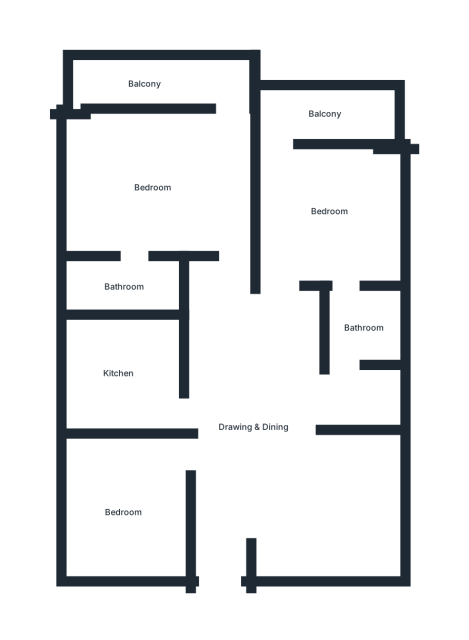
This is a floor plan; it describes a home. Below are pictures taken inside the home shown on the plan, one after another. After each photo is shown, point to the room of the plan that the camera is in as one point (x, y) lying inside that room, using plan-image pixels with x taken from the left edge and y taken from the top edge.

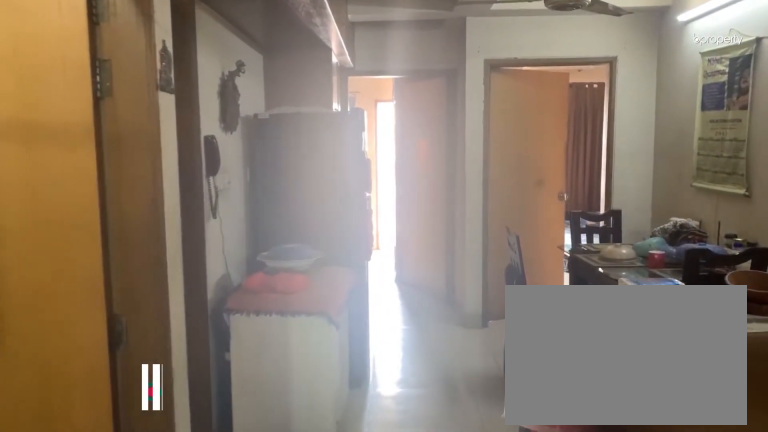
(226, 526)
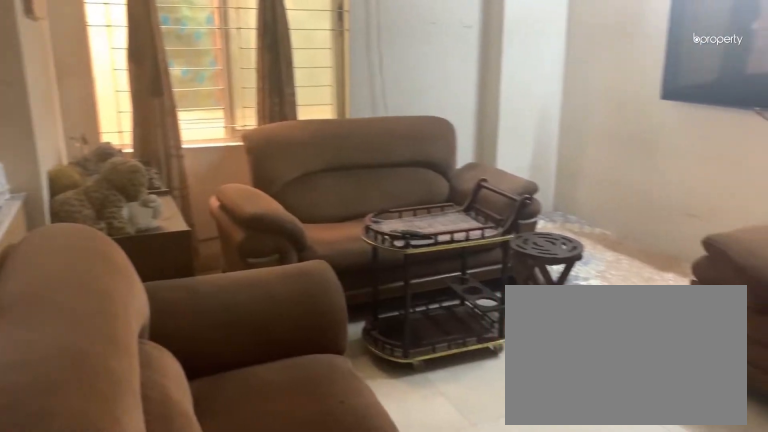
(296, 475)
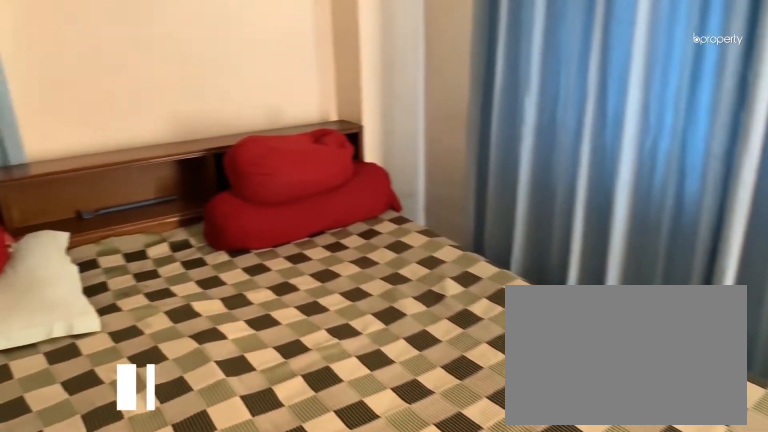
(157, 180)
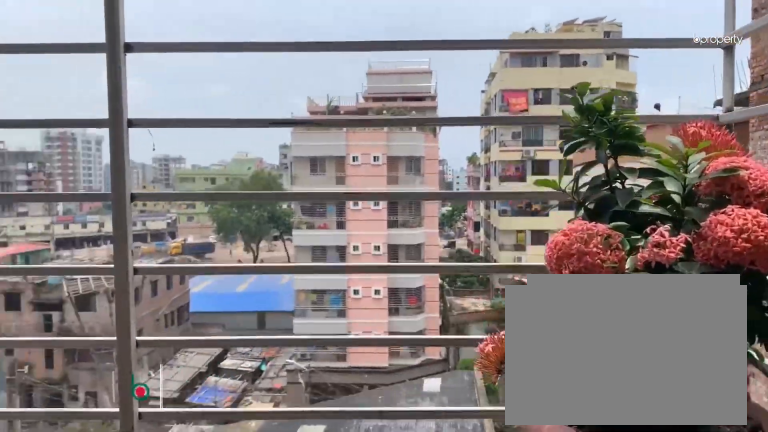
(174, 86)
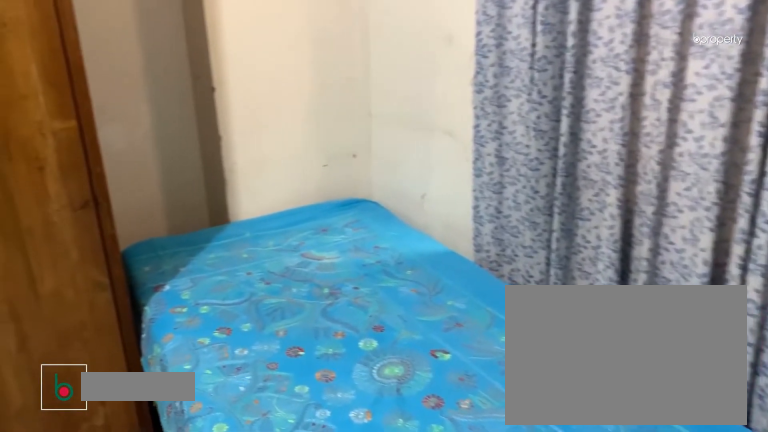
(122, 510)
